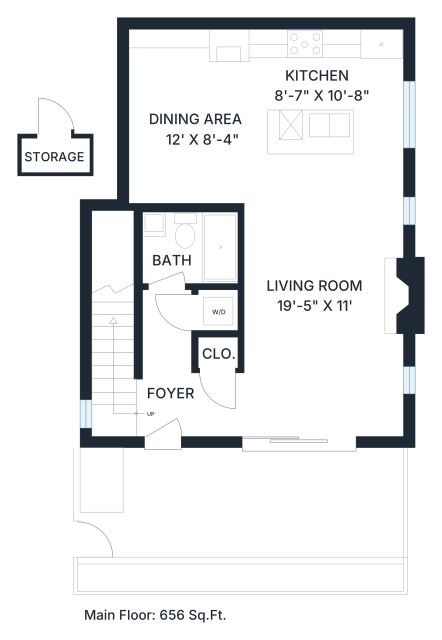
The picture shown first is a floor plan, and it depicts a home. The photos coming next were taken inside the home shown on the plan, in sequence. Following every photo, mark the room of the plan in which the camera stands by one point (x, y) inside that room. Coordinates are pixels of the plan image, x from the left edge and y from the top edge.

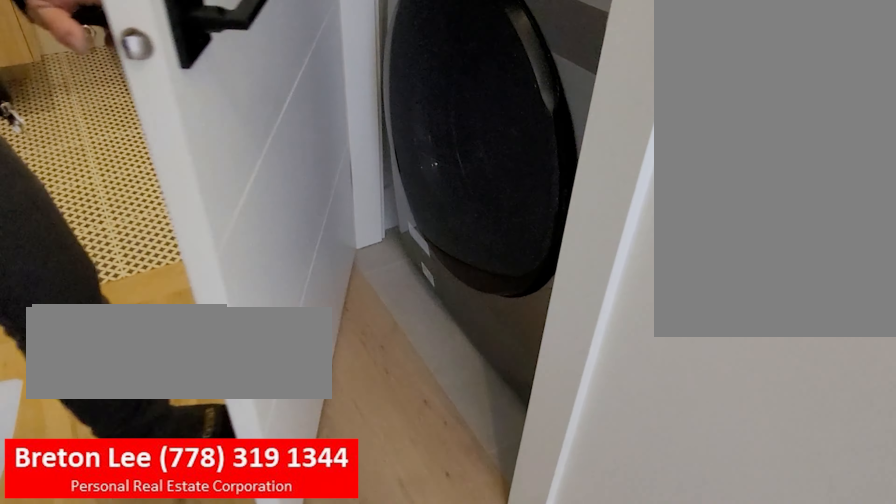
(220, 310)
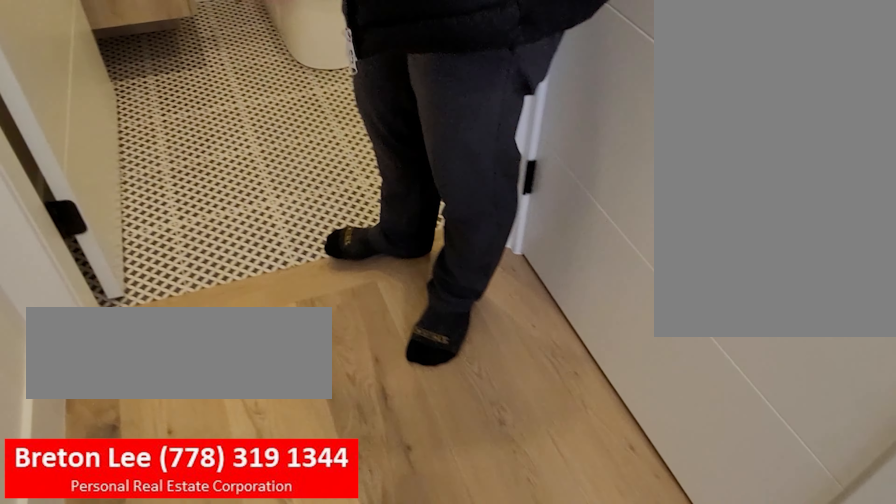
(173, 263)
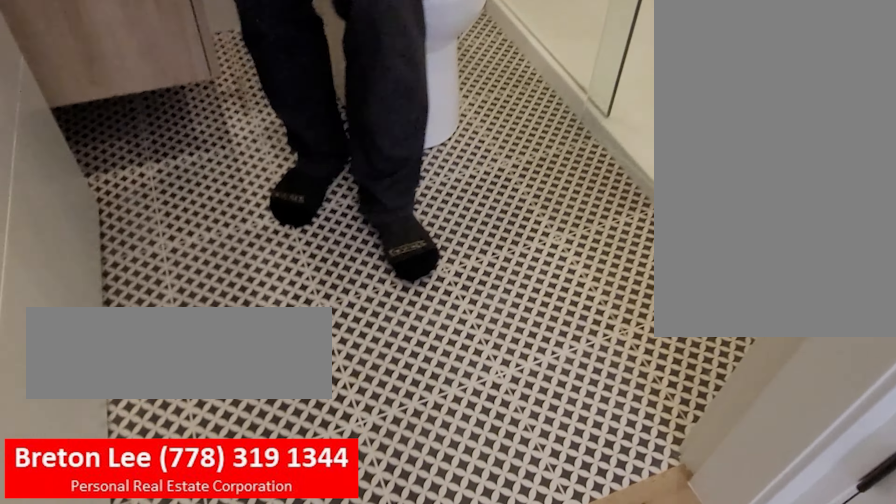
(173, 263)
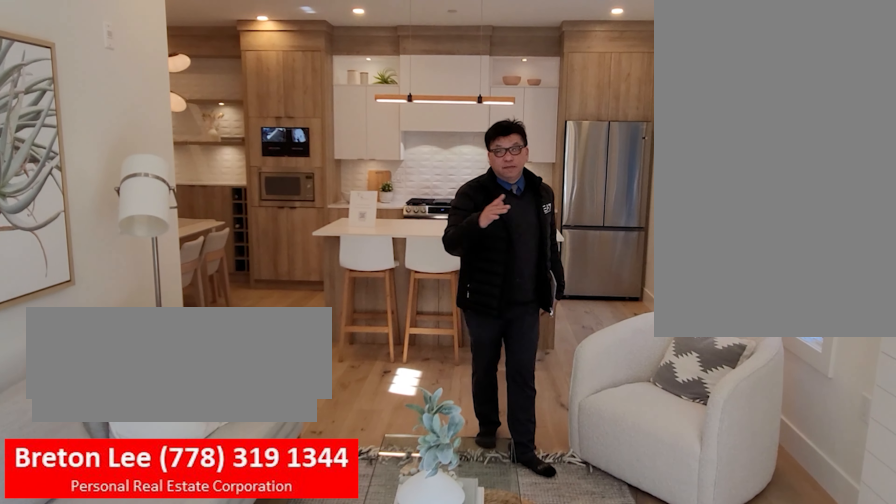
(311, 345)
